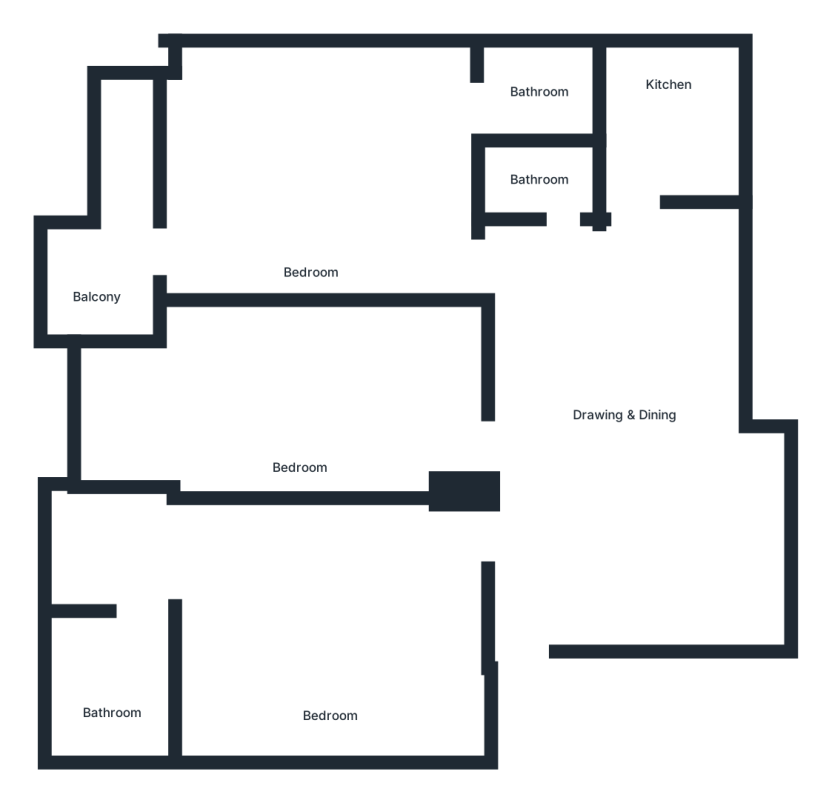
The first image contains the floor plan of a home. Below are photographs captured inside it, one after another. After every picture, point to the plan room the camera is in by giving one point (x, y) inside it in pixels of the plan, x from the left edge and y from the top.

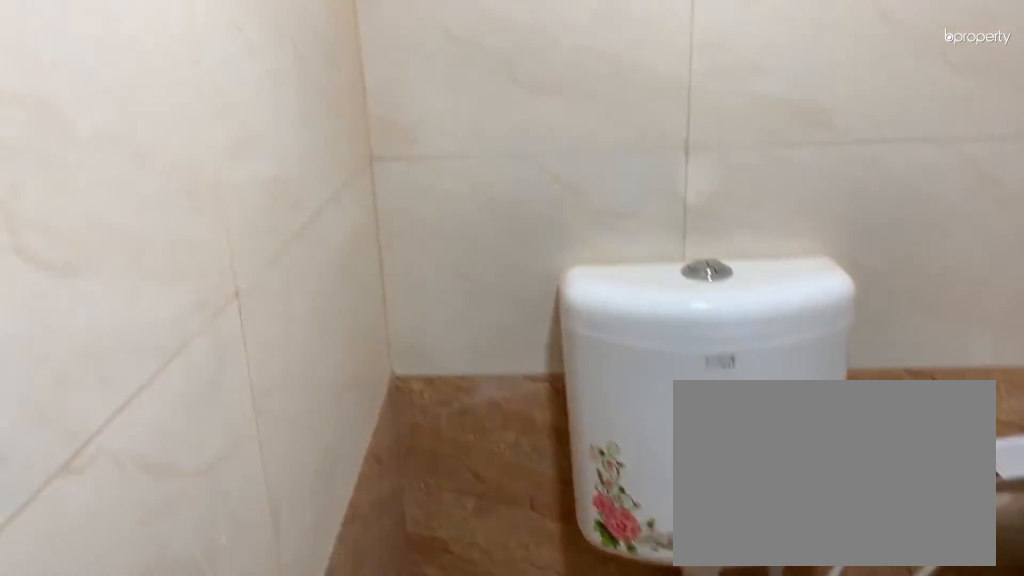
(538, 179)
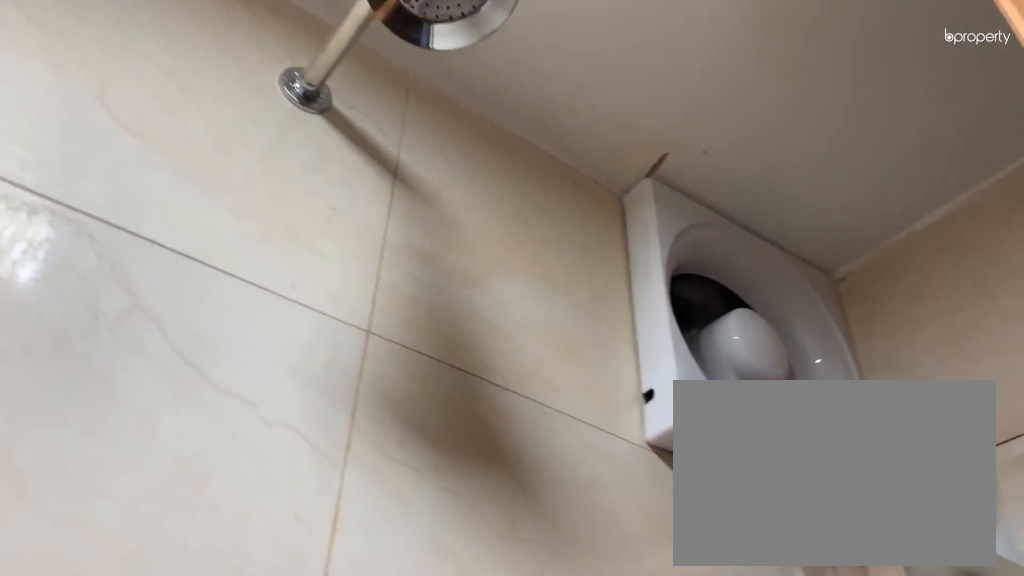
(538, 179)
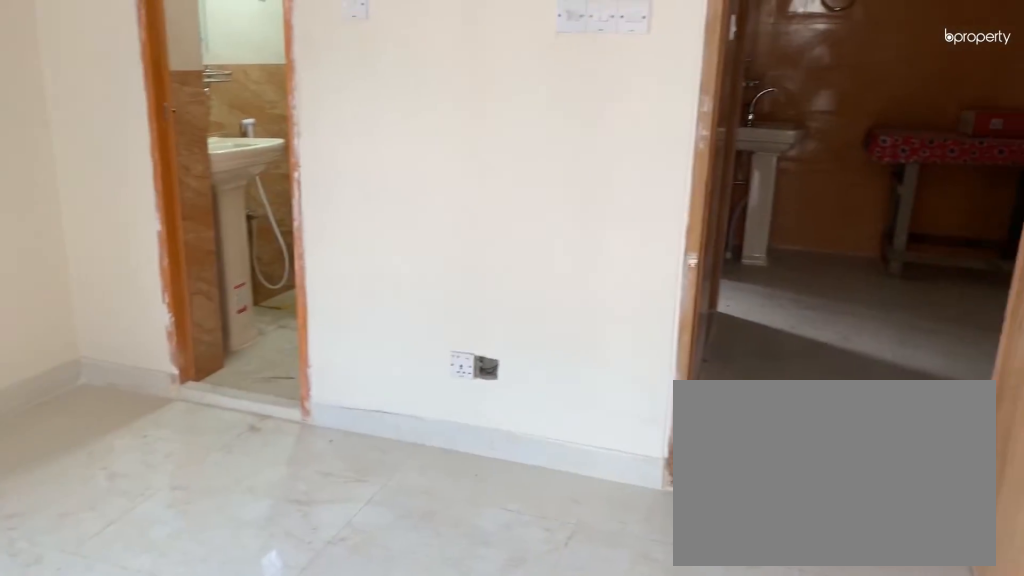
(311, 187)
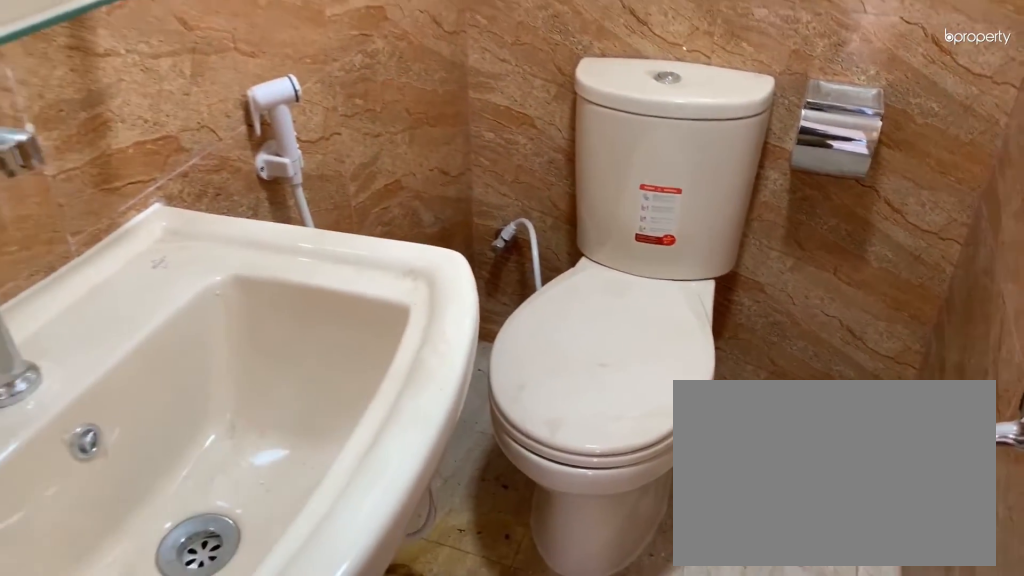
(544, 87)
